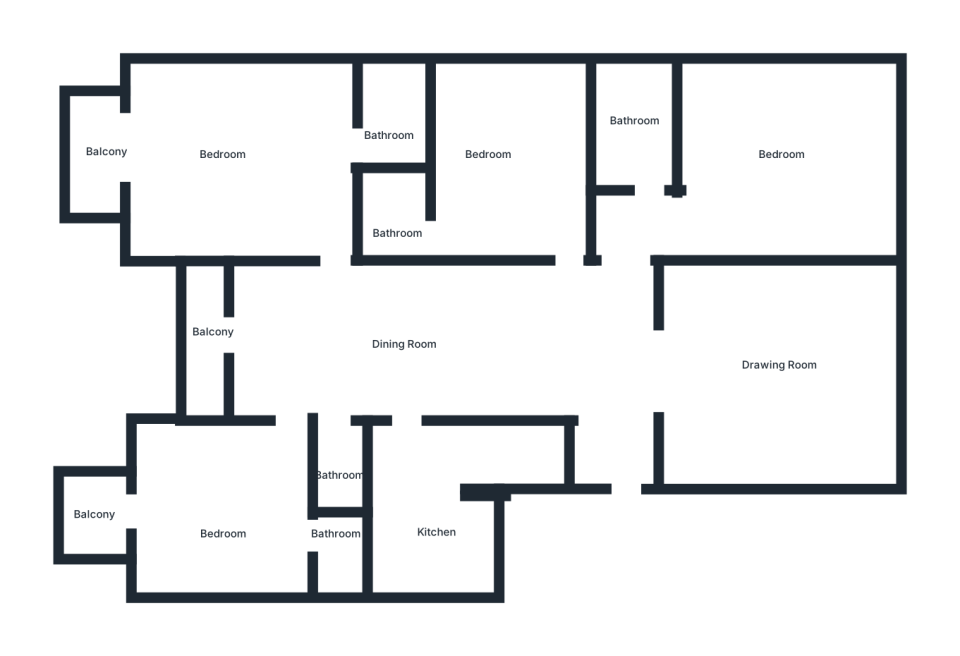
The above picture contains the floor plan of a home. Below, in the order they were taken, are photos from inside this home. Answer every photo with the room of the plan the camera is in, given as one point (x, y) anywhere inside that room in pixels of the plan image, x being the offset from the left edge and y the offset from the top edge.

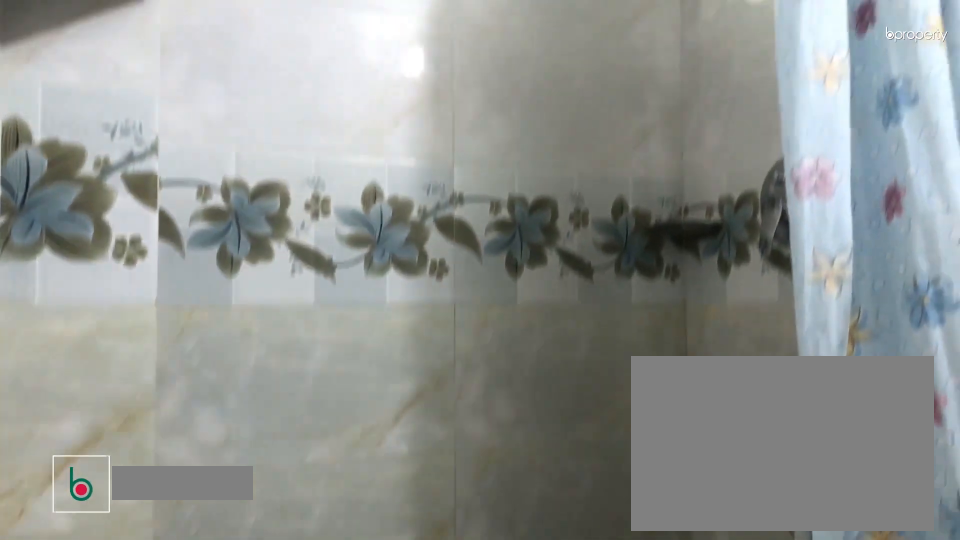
(402, 108)
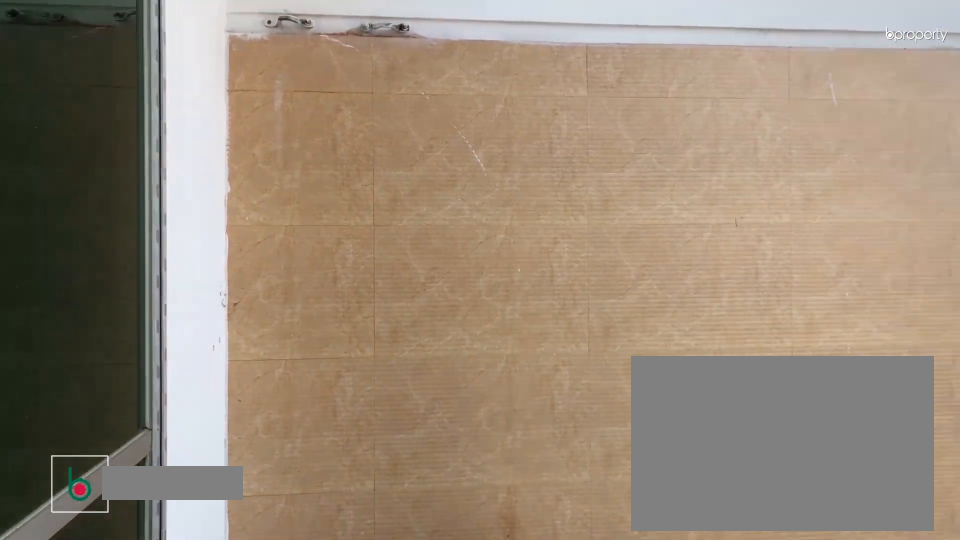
(205, 334)
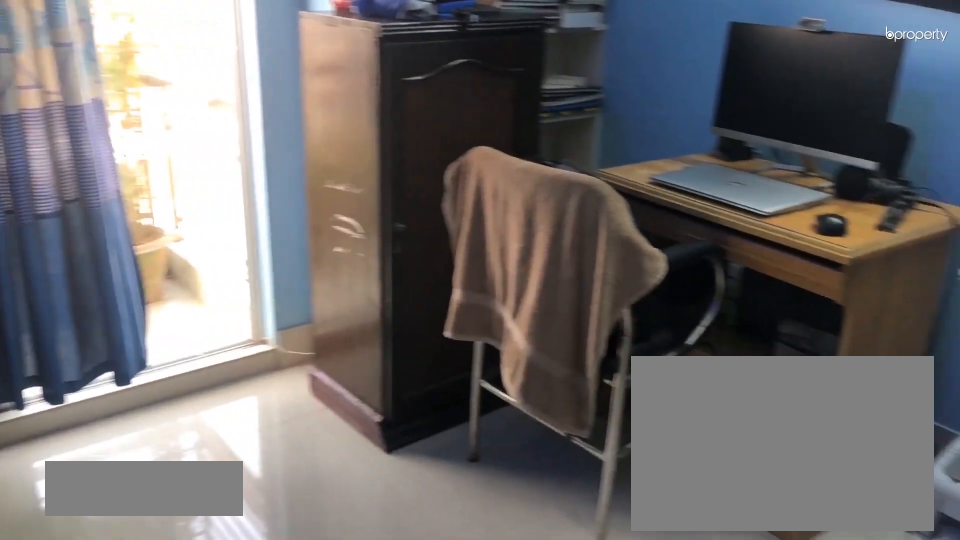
(239, 517)
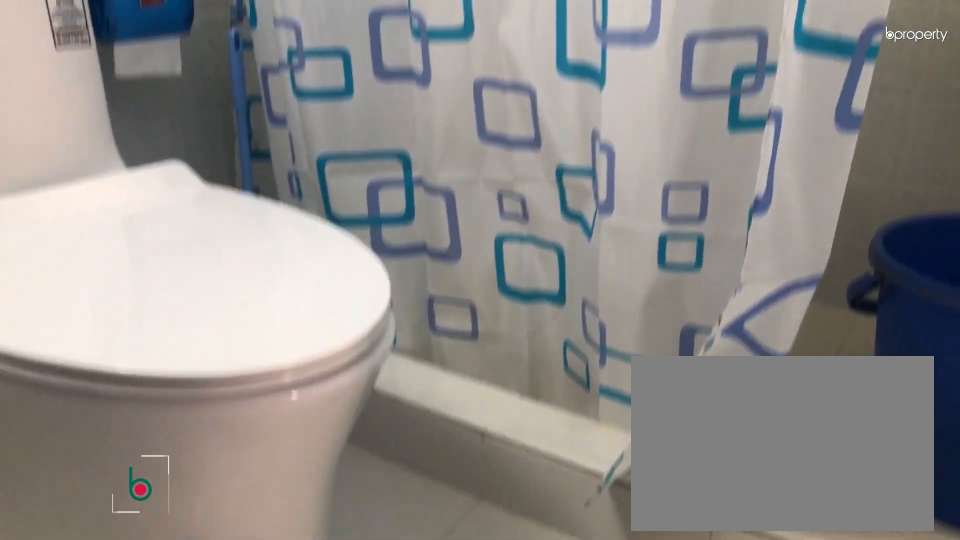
(344, 546)
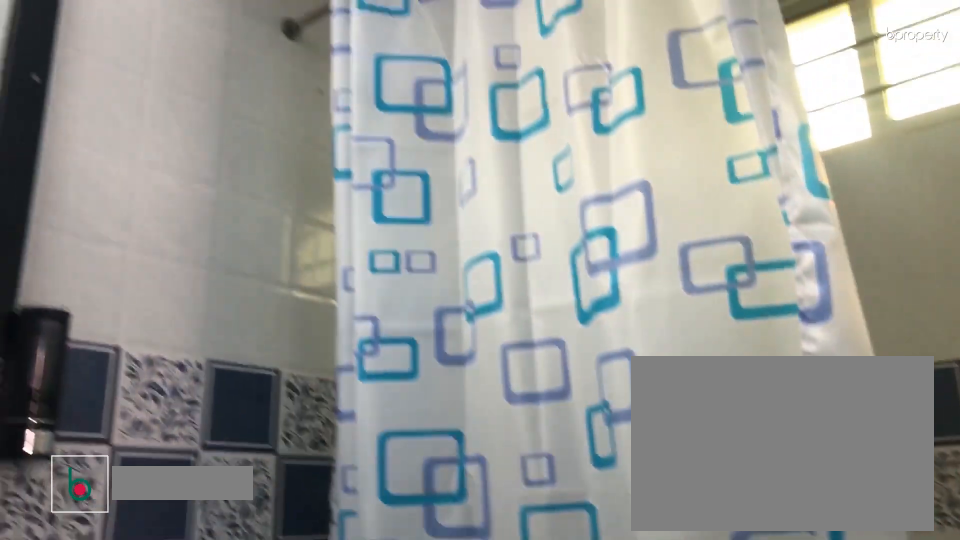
(344, 546)
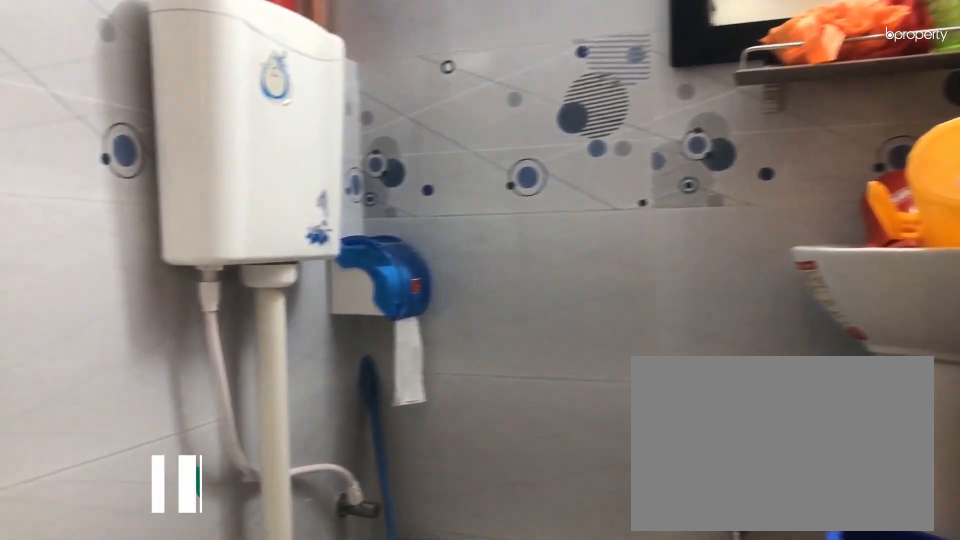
(342, 445)
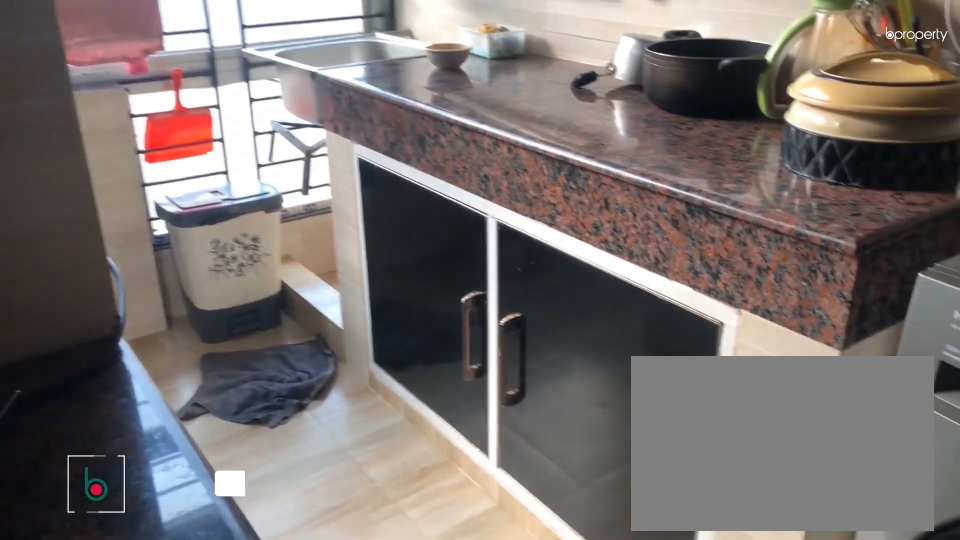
(427, 485)
